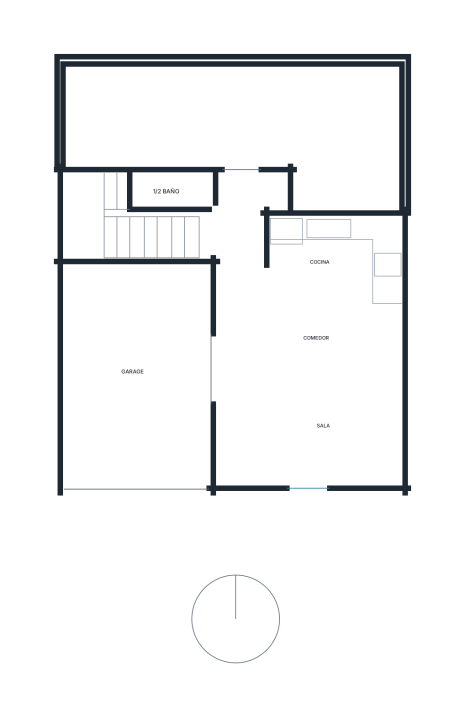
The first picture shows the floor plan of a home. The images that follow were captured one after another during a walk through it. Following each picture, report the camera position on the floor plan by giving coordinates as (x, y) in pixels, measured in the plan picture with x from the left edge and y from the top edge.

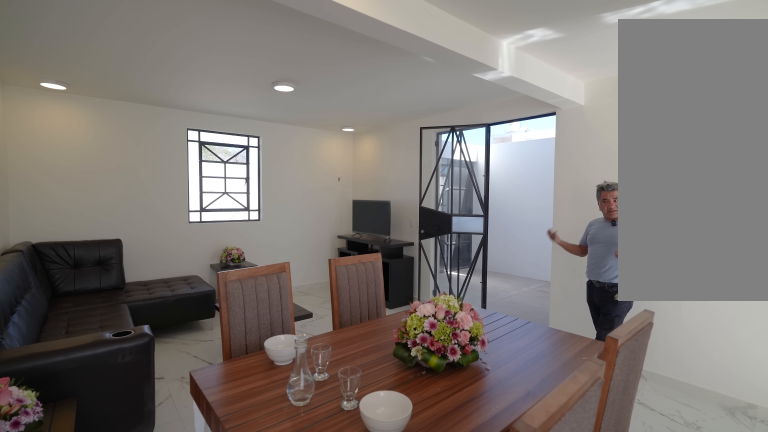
(372, 323)
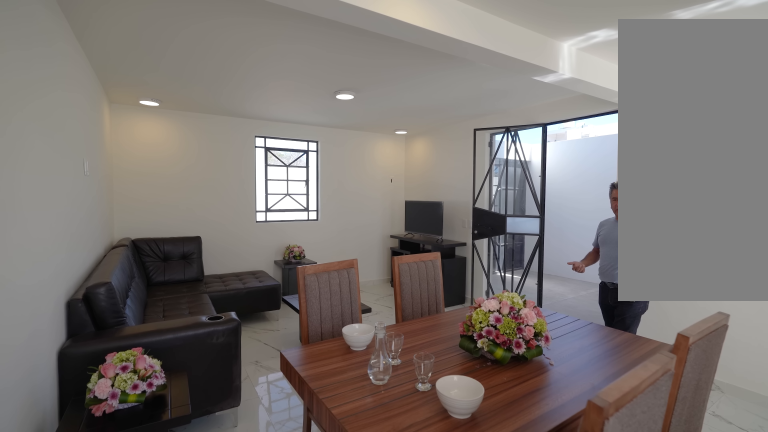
(364, 292)
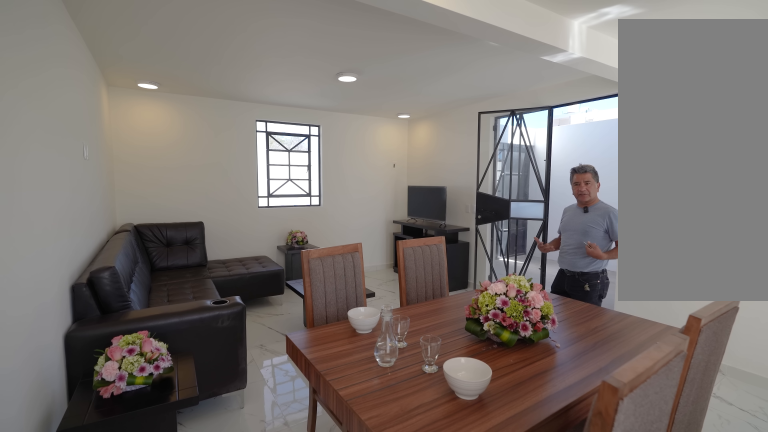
(363, 292)
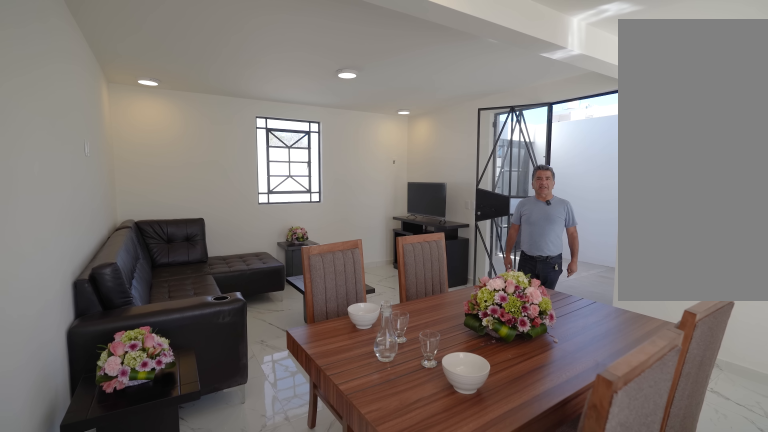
(363, 292)
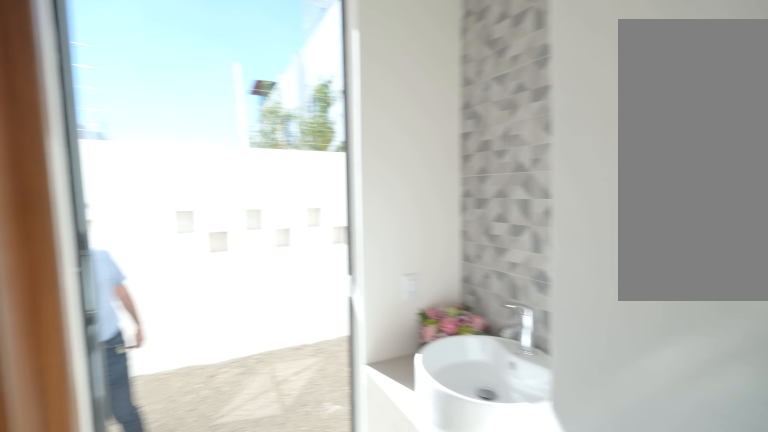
(239, 193)
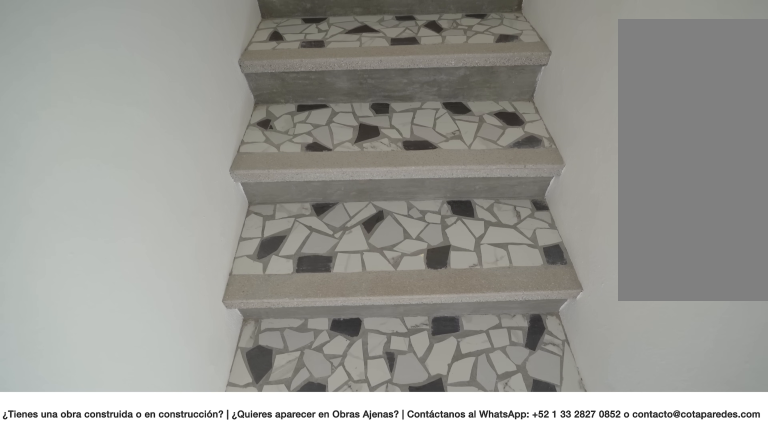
(207, 230)
